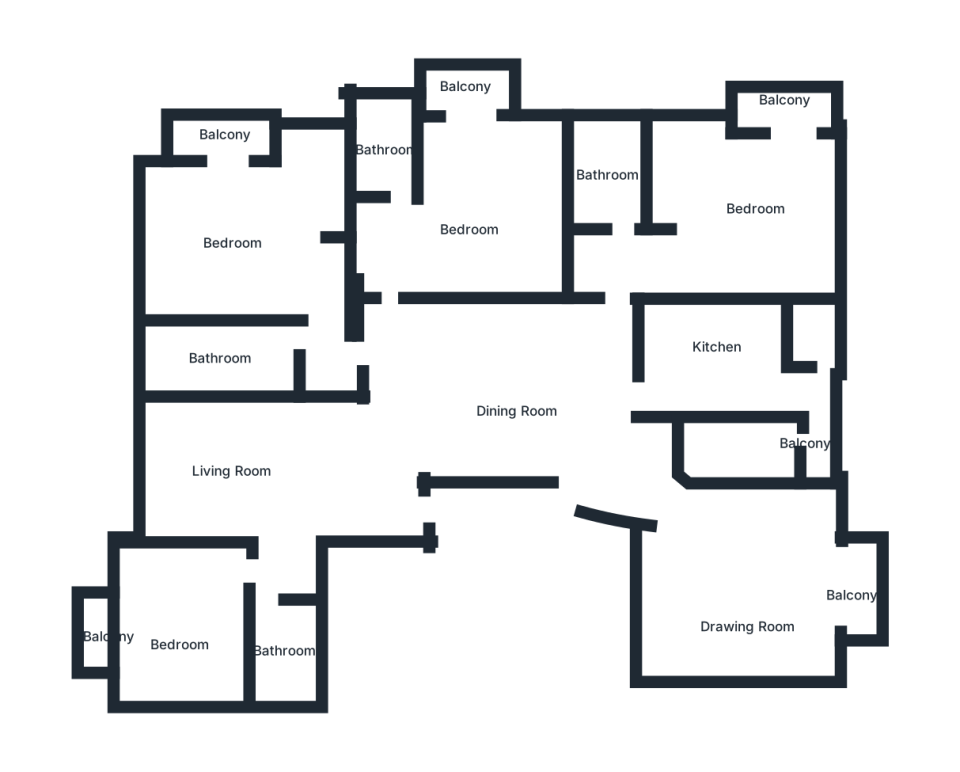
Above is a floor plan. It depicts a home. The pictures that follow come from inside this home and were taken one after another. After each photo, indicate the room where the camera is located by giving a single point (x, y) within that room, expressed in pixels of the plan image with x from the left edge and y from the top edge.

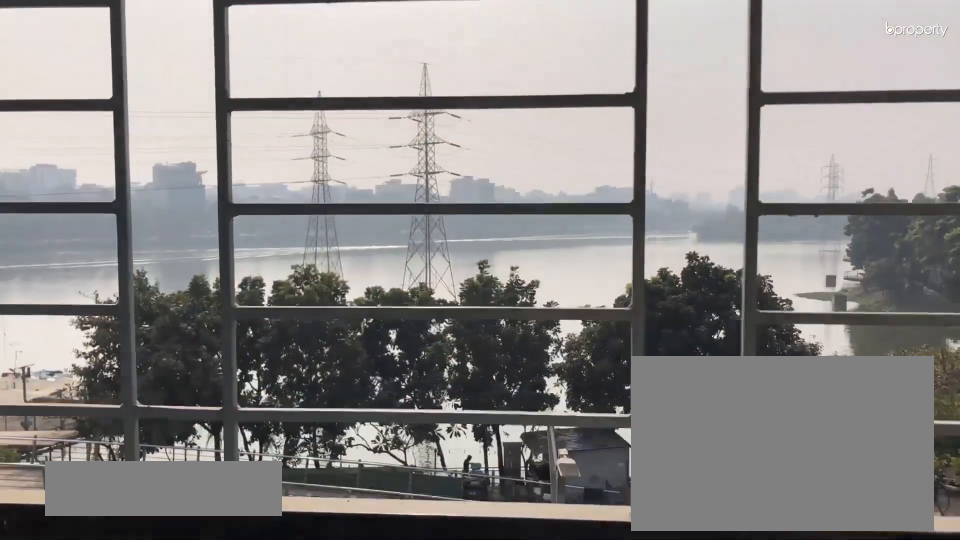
(793, 111)
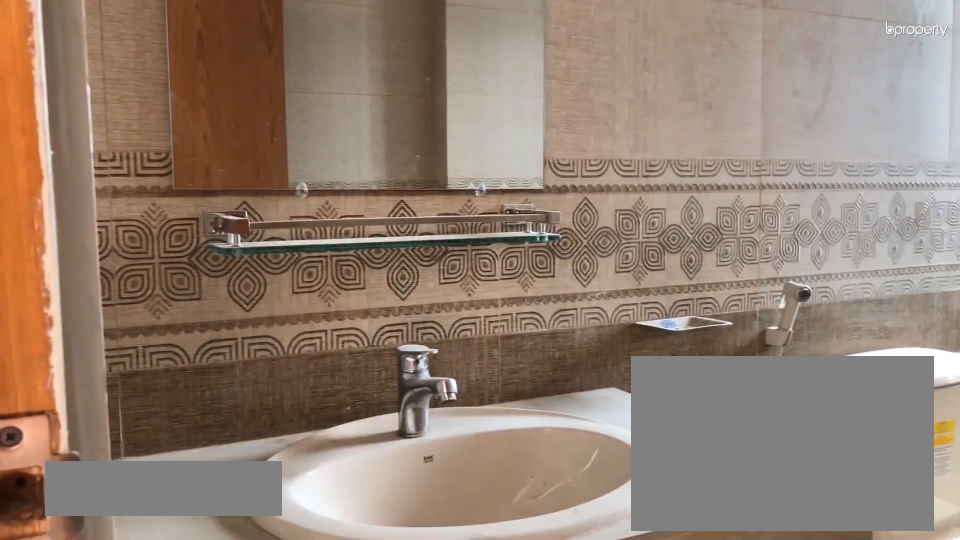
(615, 168)
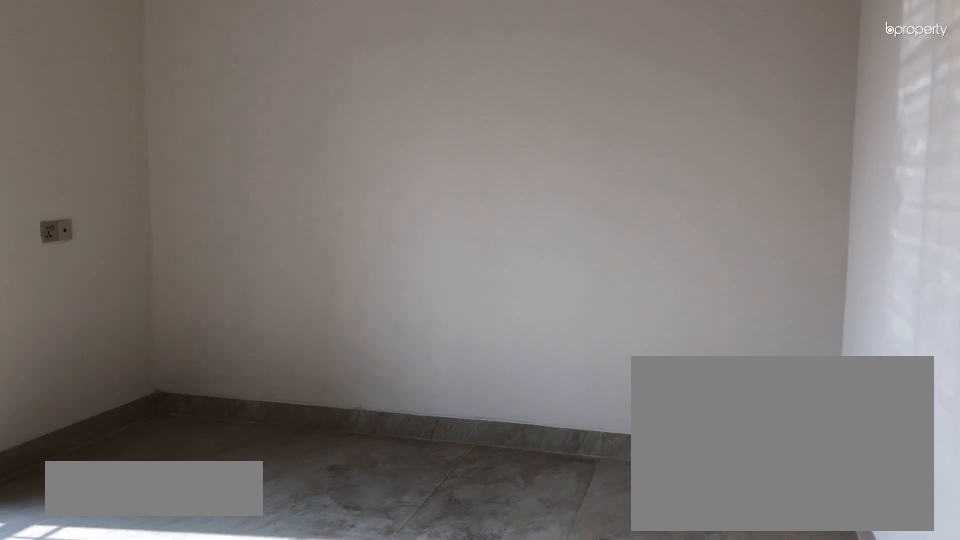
(476, 213)
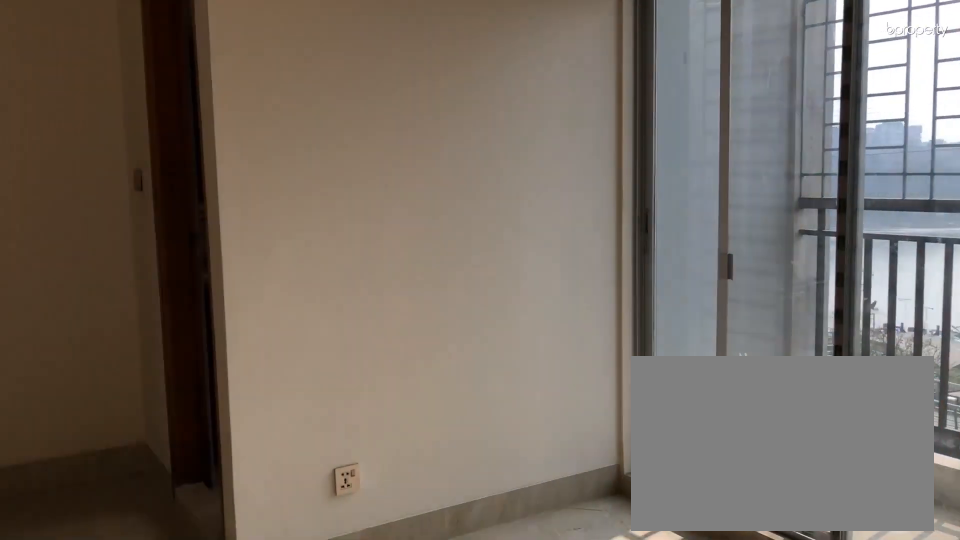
(476, 213)
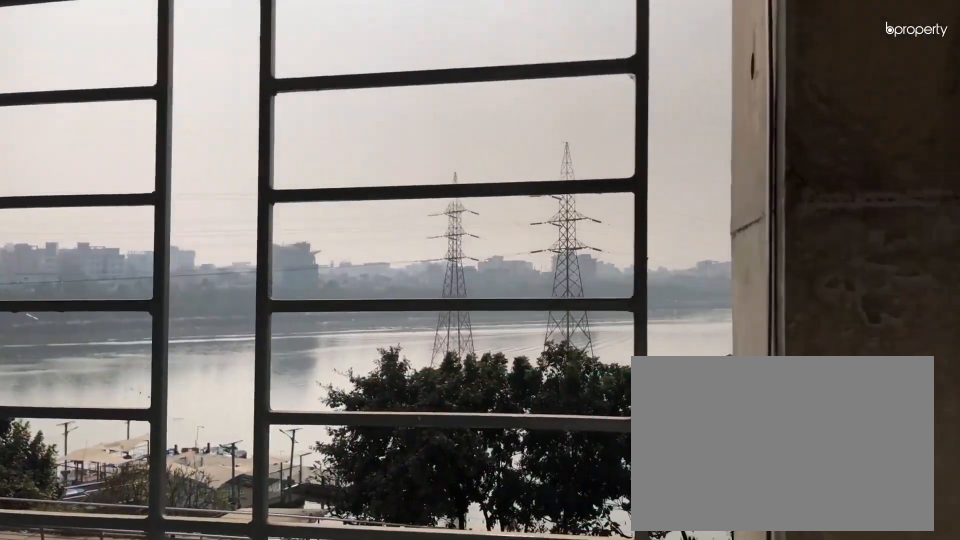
(469, 83)
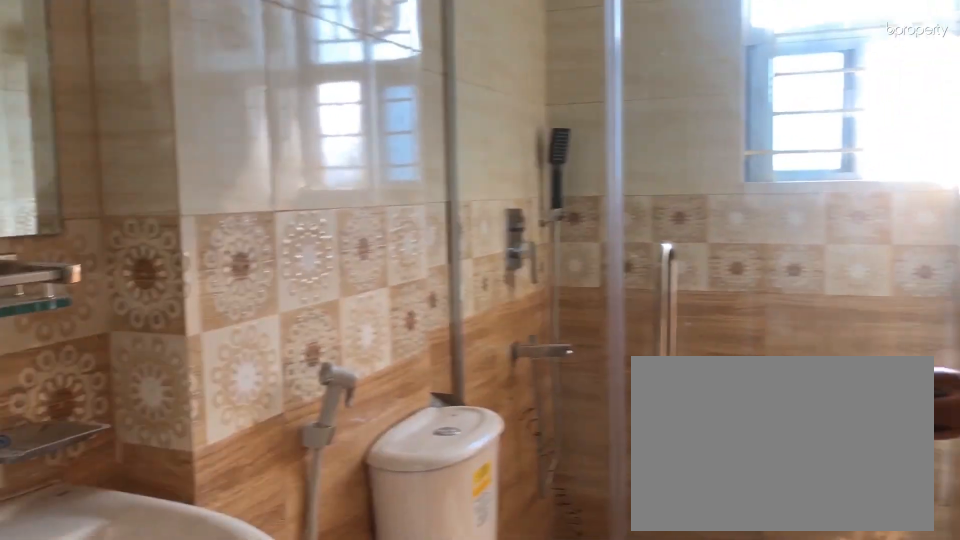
(395, 149)
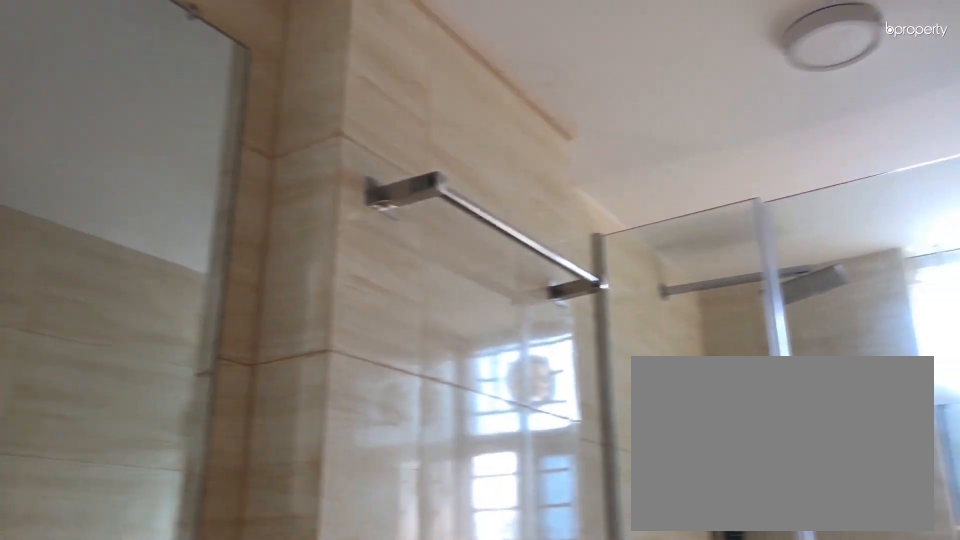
(395, 149)
